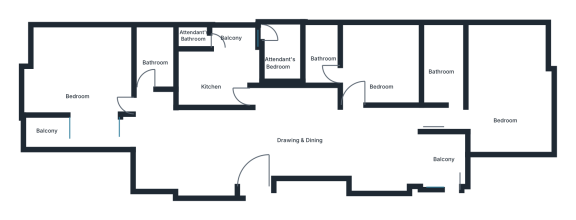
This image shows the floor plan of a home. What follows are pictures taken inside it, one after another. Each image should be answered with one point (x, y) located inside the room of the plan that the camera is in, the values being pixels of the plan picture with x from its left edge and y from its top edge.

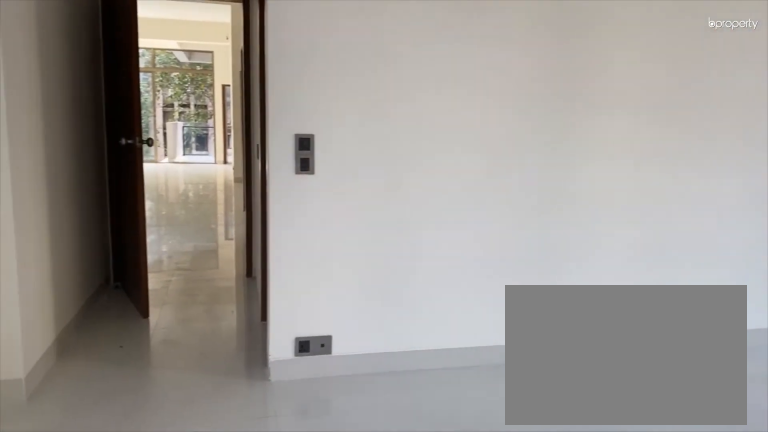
(504, 85)
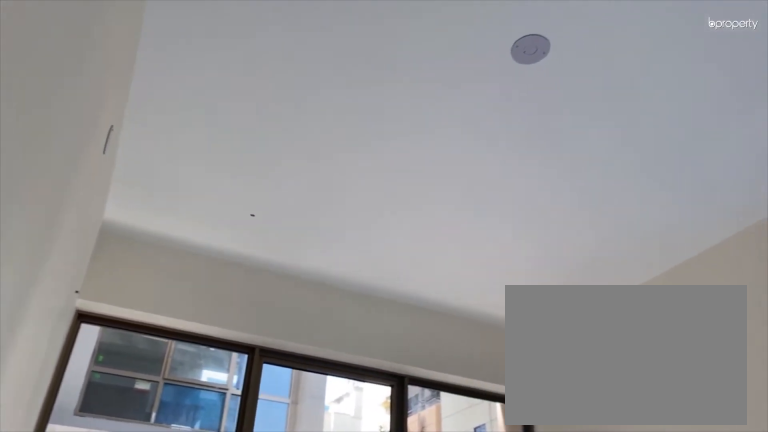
(504, 85)
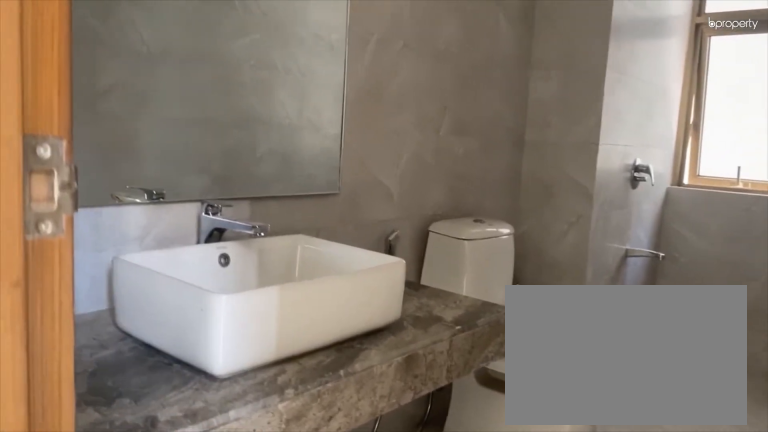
(443, 53)
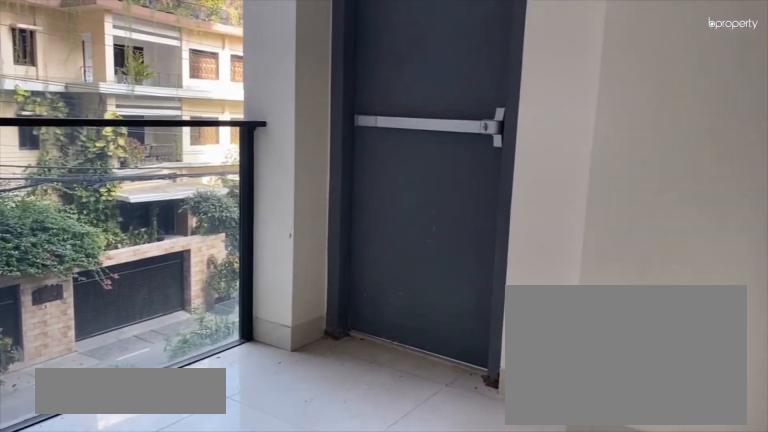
(442, 164)
